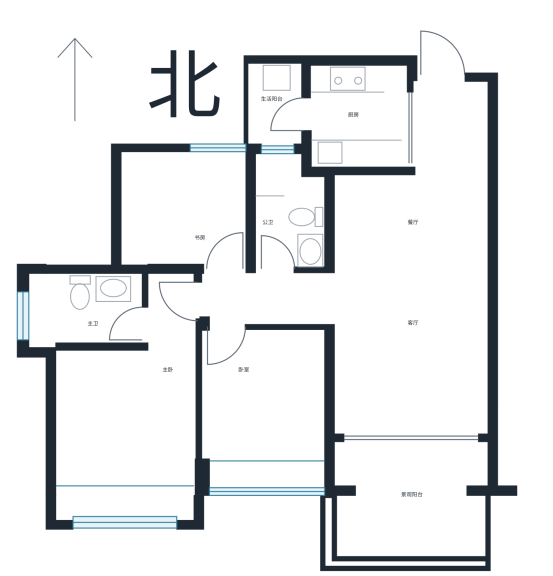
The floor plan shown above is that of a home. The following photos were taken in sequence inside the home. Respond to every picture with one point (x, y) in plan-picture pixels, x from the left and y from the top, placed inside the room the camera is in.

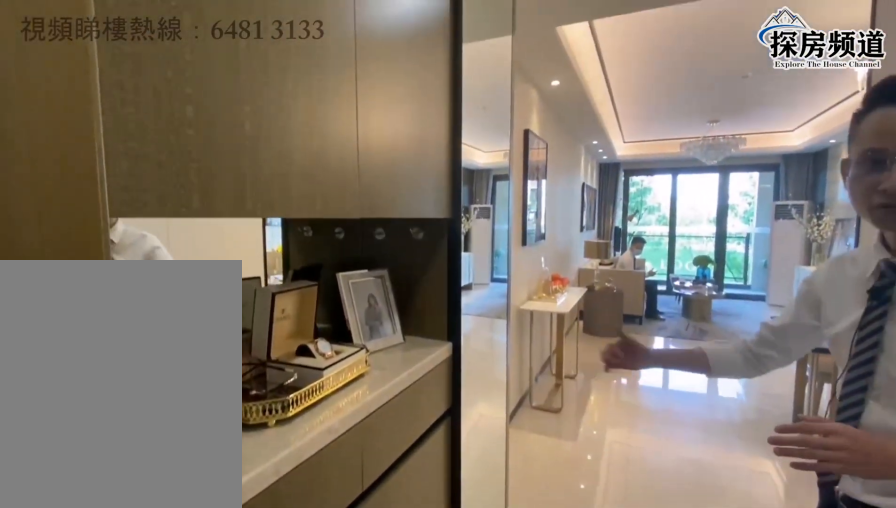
(440, 117)
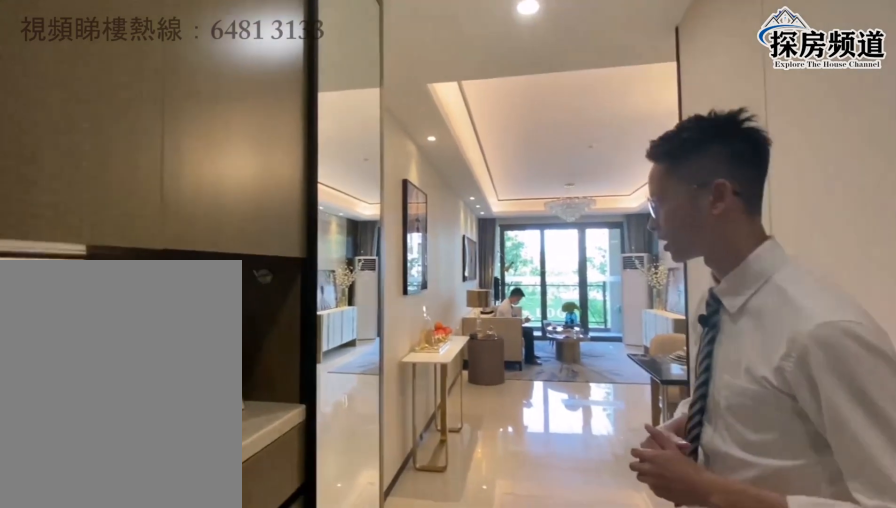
(441, 108)
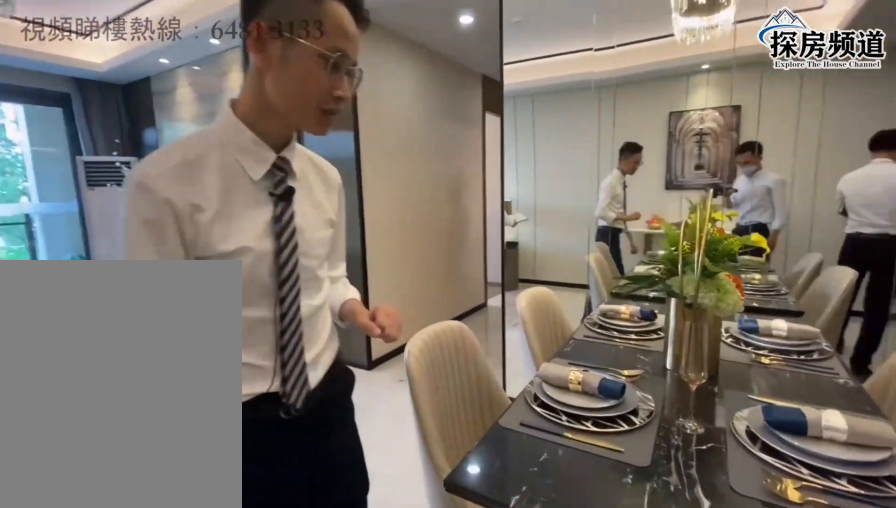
(375, 234)
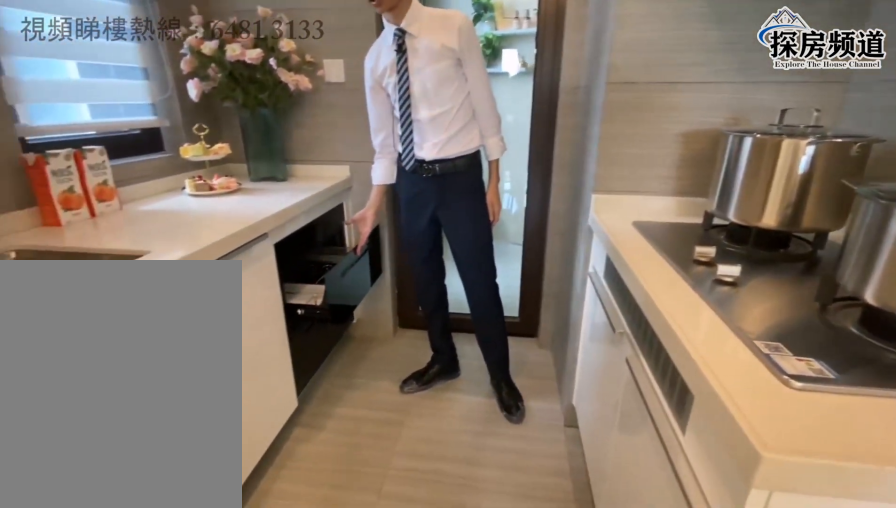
(372, 125)
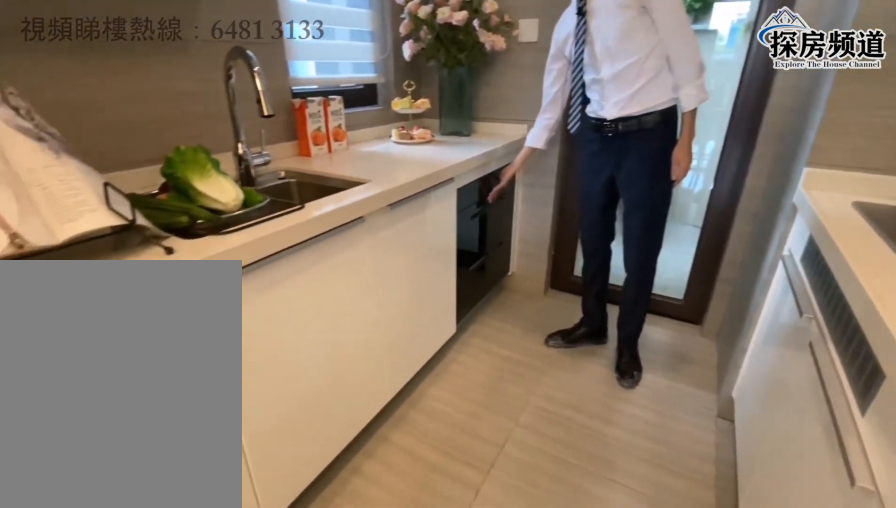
(371, 124)
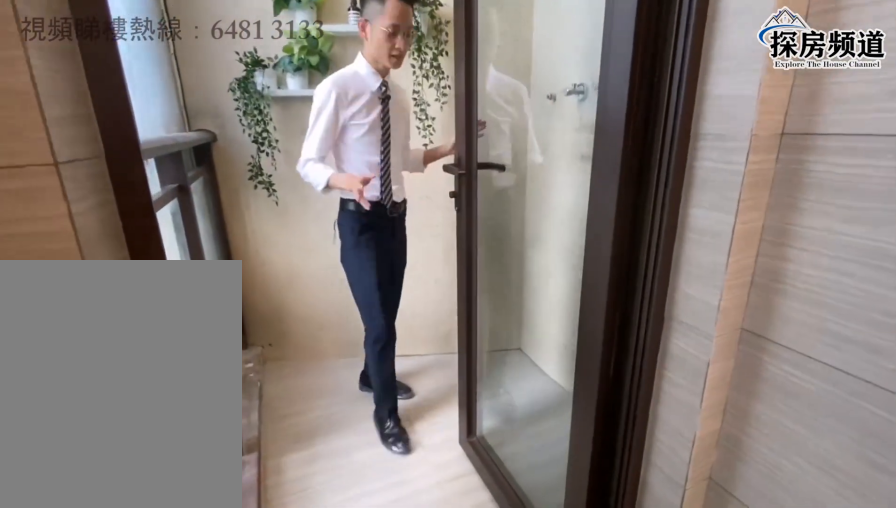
(281, 104)
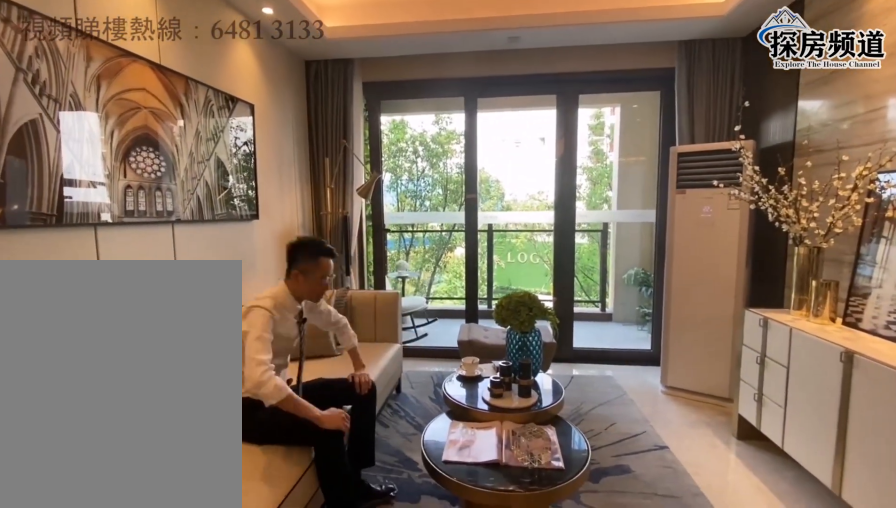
(409, 343)
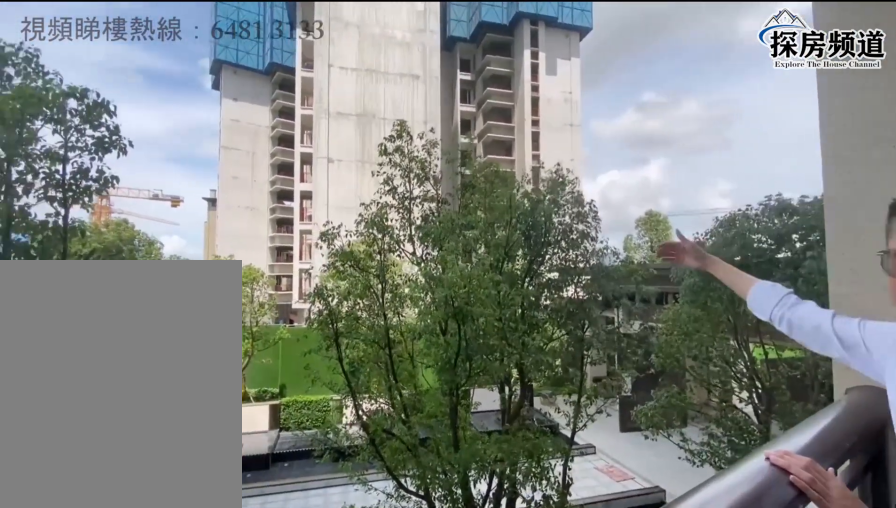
(409, 495)
